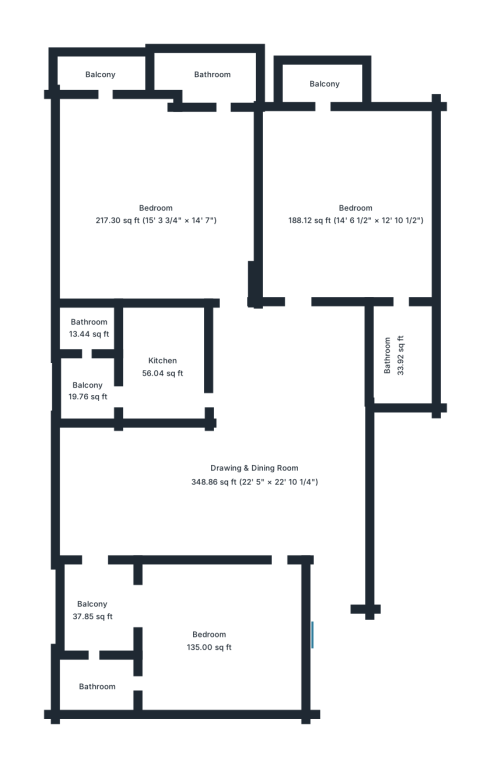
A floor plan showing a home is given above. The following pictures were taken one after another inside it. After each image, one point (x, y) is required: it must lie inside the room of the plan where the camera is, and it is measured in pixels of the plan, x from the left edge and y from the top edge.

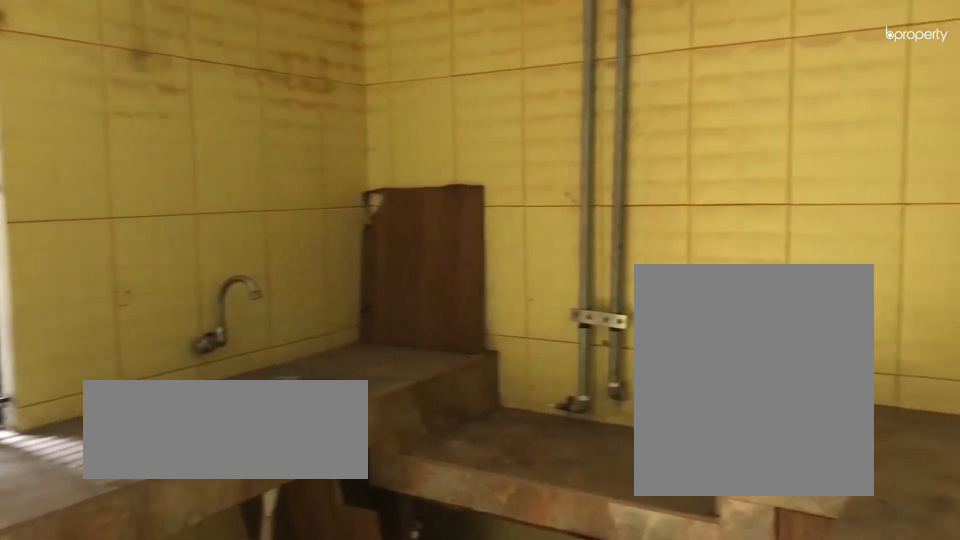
(161, 357)
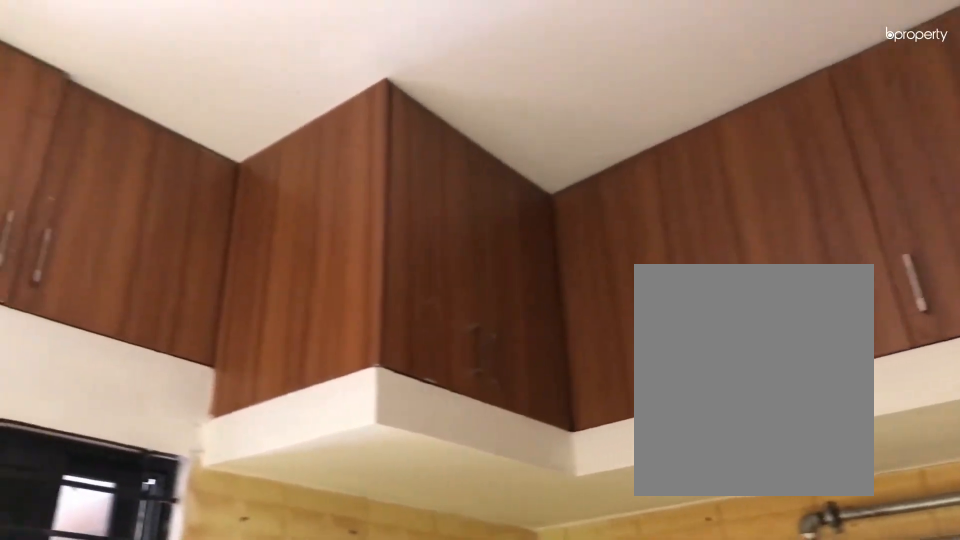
(161, 357)
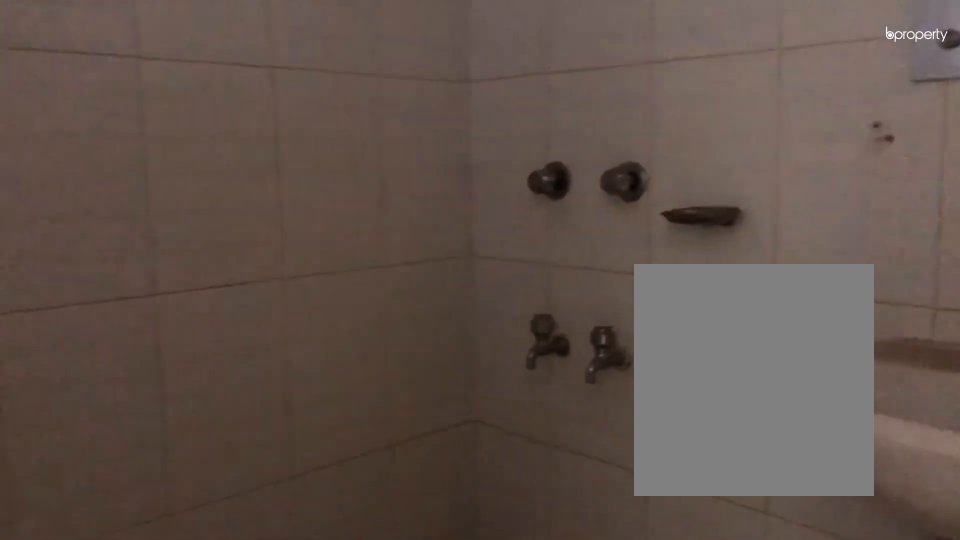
(213, 84)
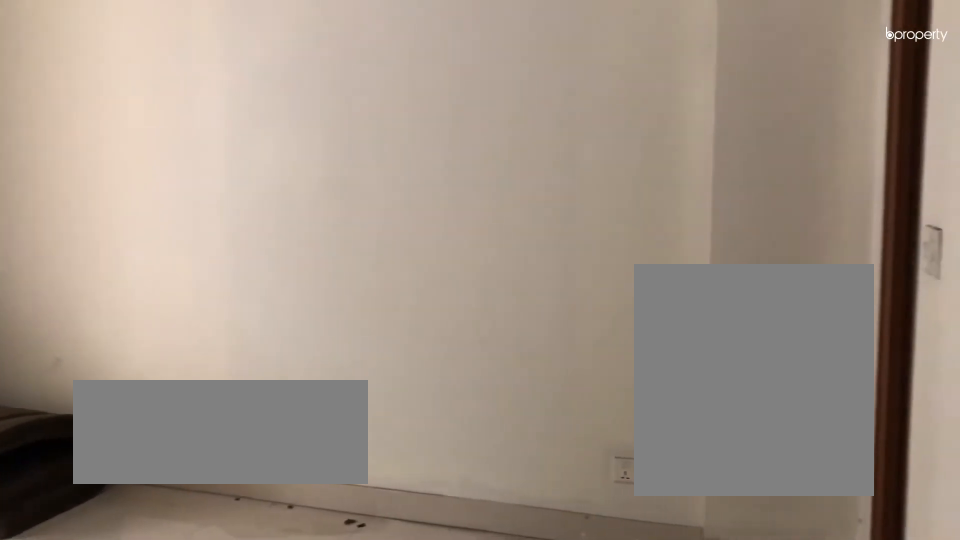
(355, 212)
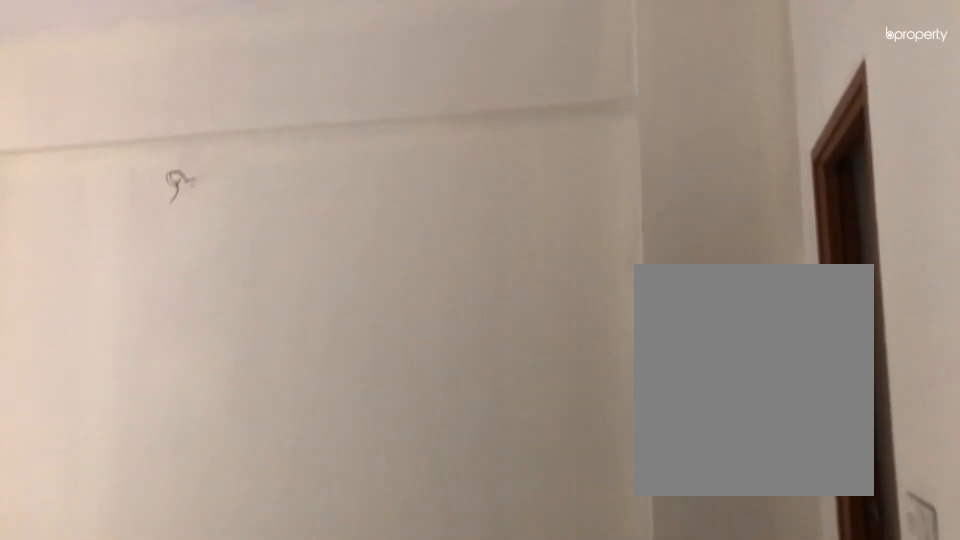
(355, 212)
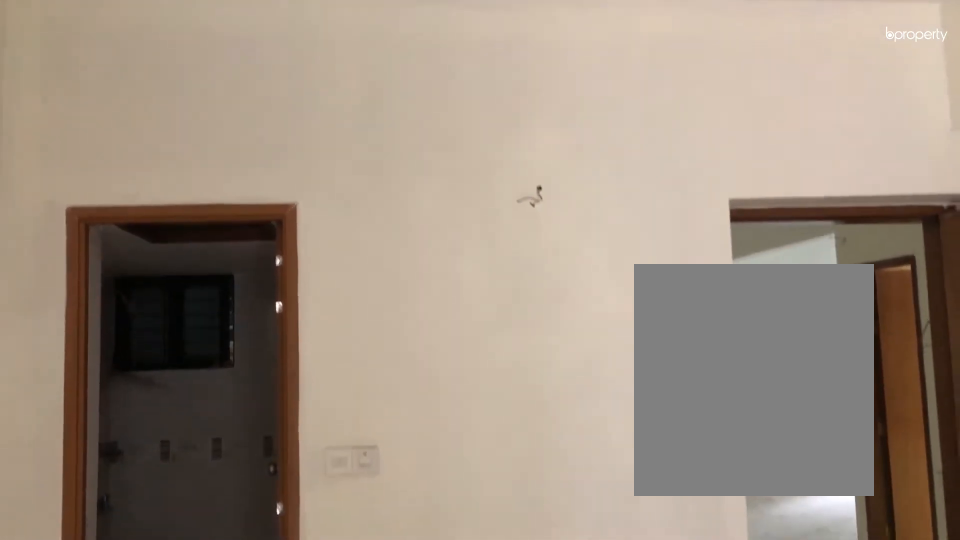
(355, 212)
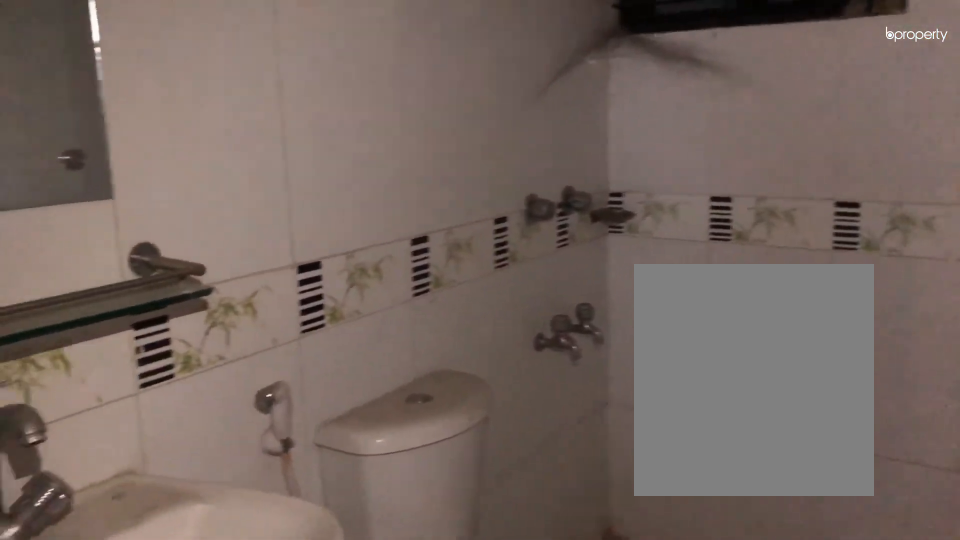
(402, 357)
